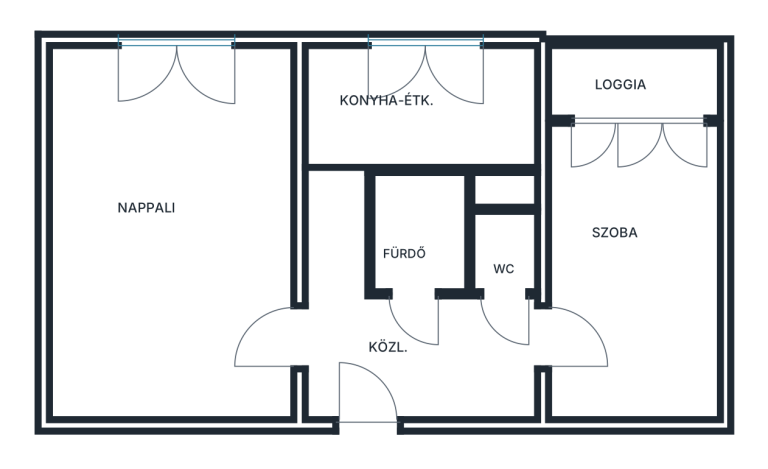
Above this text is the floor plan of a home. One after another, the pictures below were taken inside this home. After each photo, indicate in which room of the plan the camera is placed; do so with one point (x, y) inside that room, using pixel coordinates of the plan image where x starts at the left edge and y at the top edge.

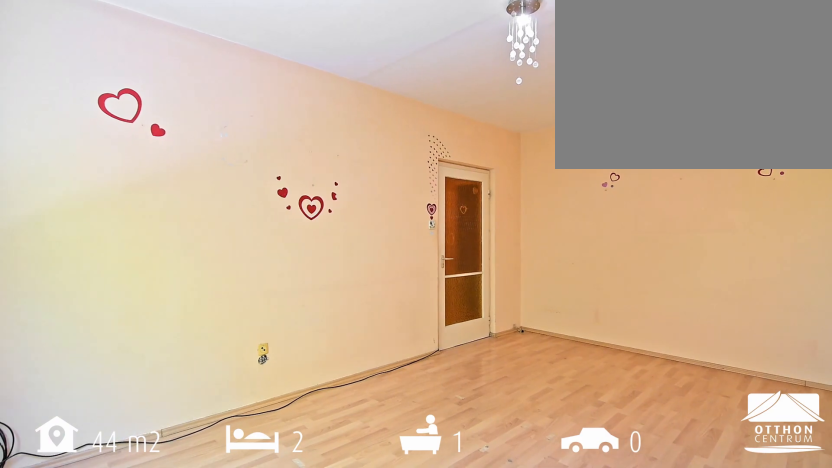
(149, 236)
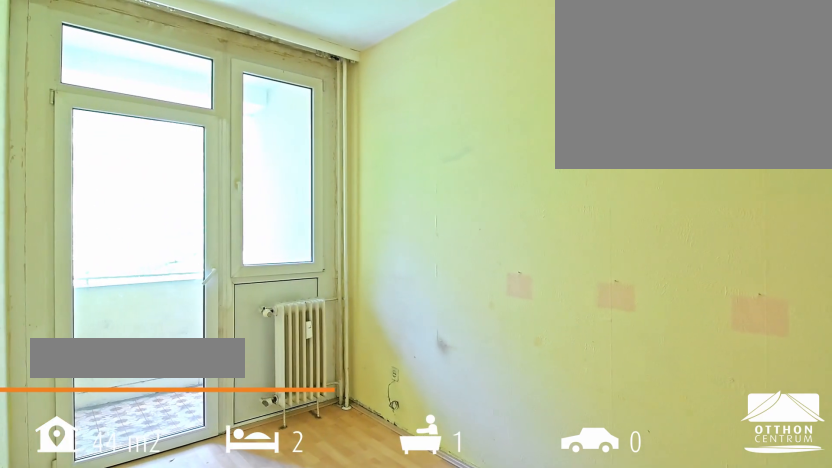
(621, 264)
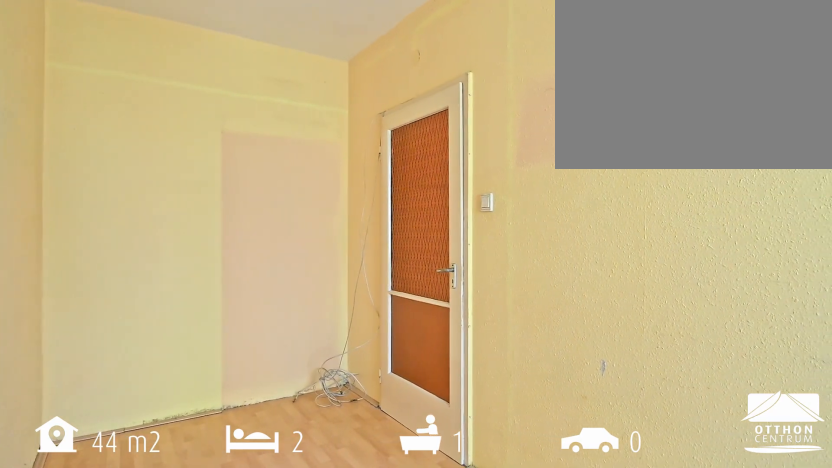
(621, 264)
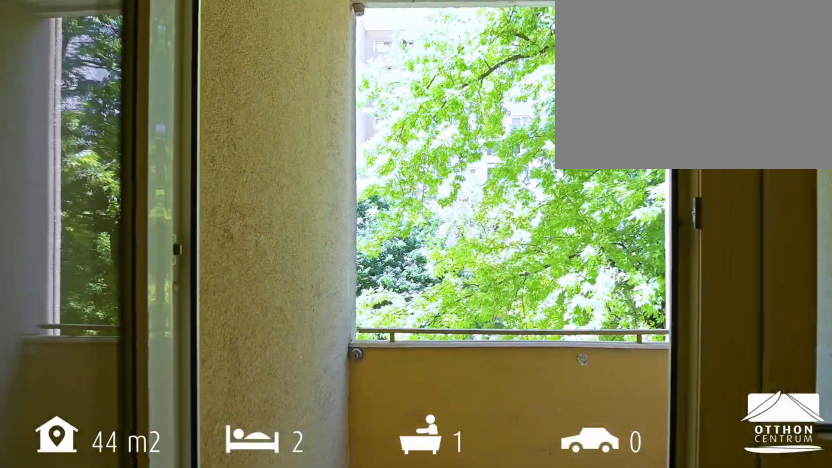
(691, 86)
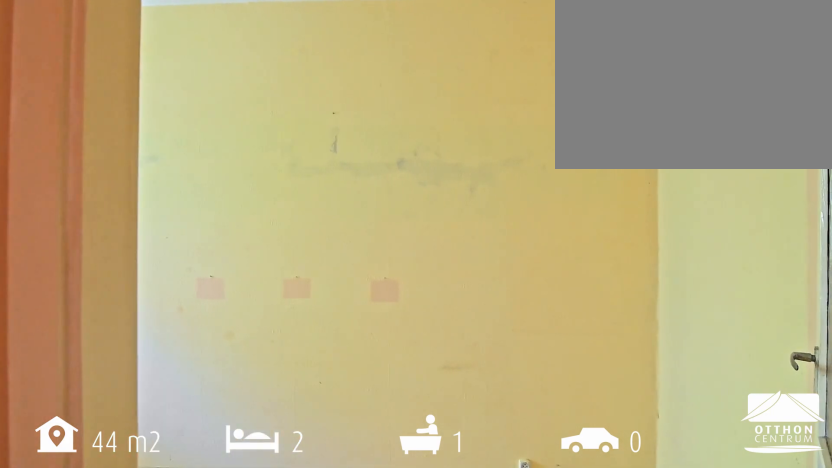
(621, 257)
